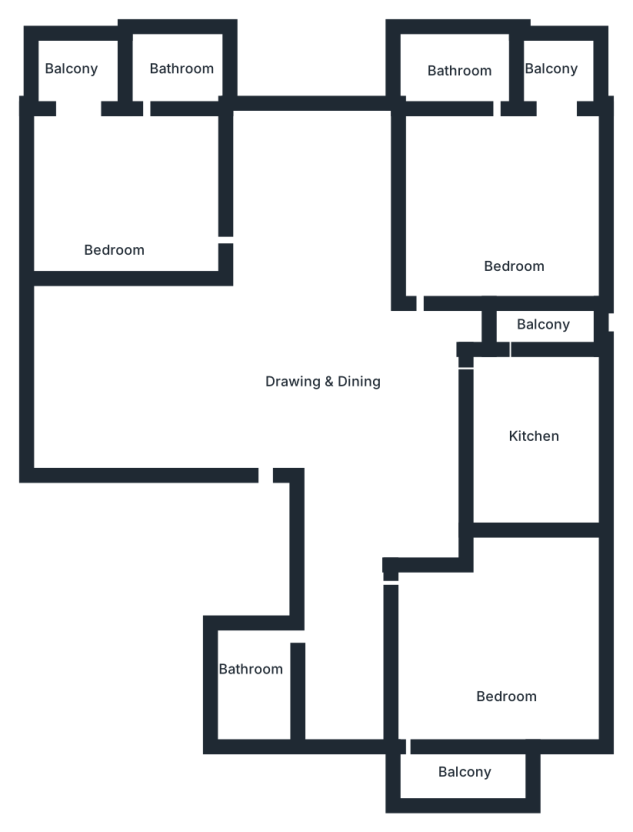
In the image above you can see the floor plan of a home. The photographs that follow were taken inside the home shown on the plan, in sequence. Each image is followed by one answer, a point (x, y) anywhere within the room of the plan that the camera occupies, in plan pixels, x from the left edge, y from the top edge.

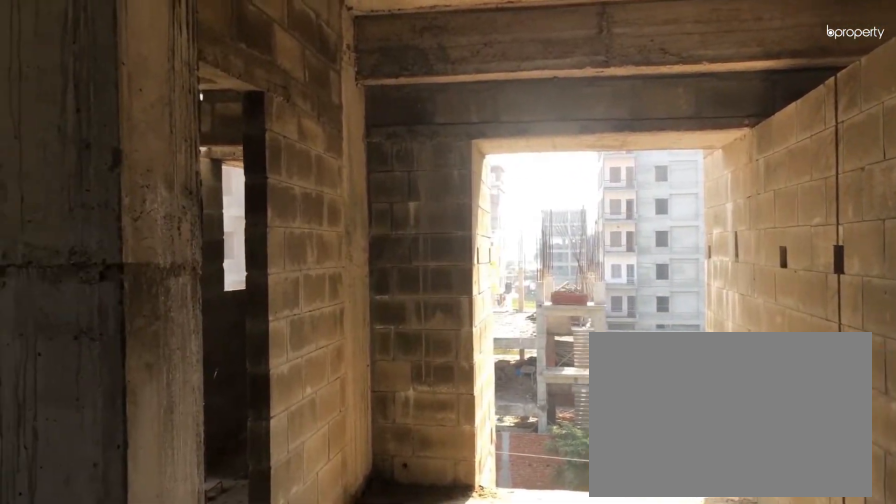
(324, 334)
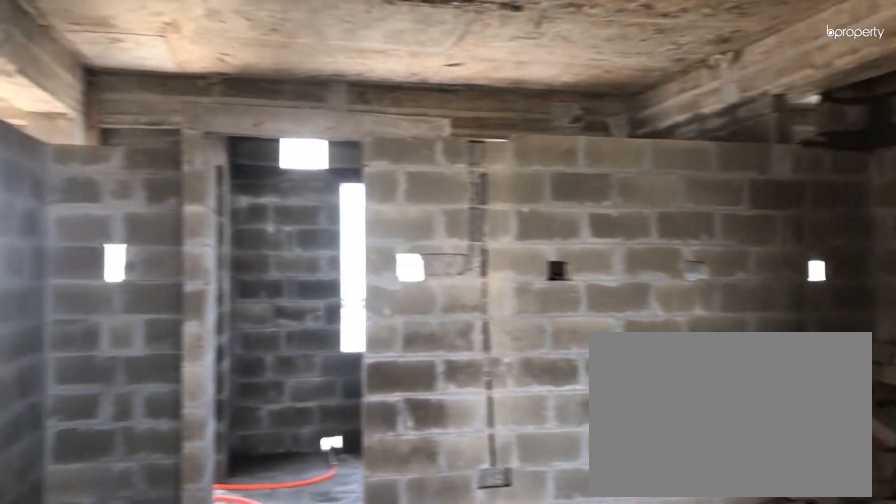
(325, 333)
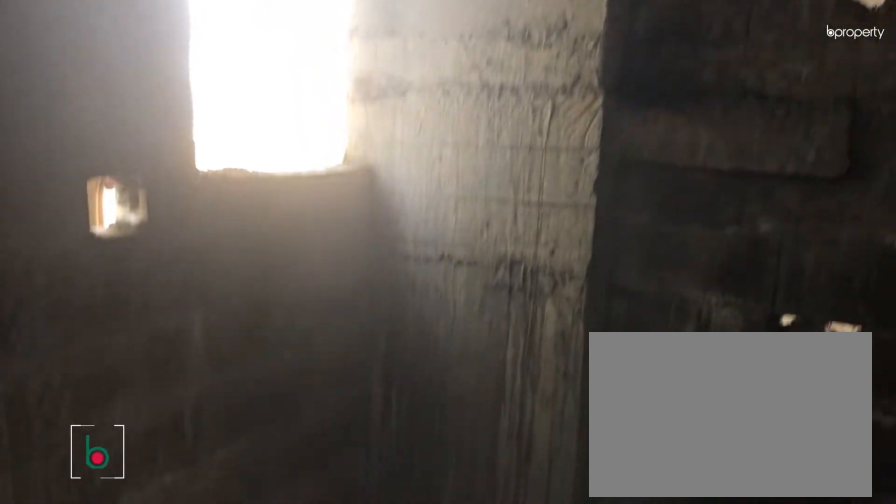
(253, 693)
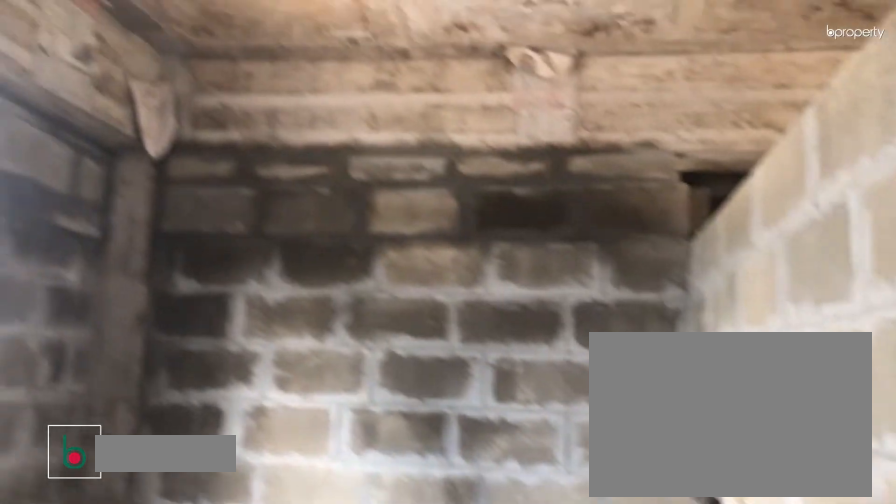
(553, 454)
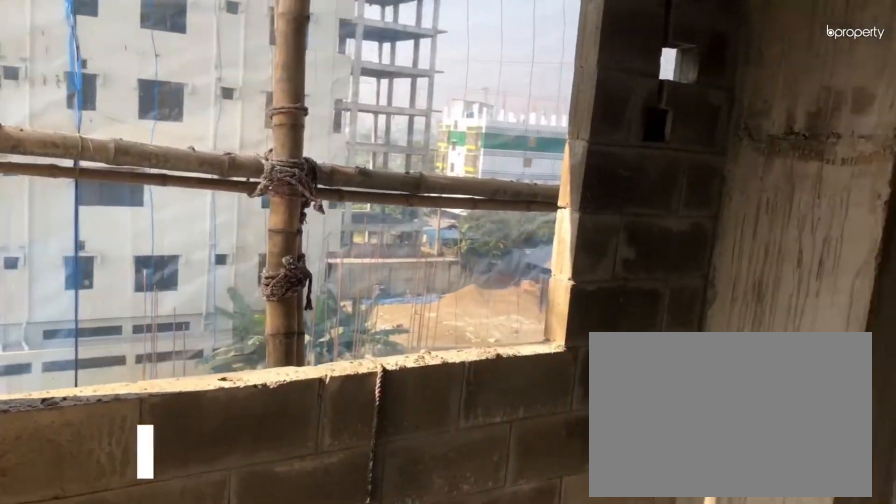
(517, 195)
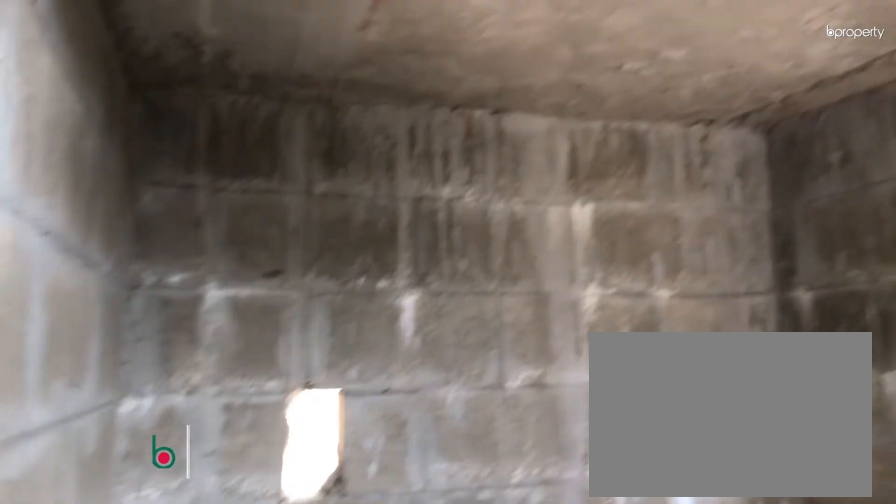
(446, 69)
